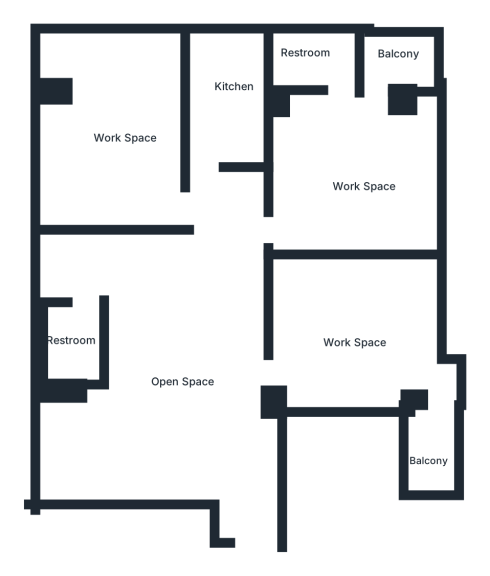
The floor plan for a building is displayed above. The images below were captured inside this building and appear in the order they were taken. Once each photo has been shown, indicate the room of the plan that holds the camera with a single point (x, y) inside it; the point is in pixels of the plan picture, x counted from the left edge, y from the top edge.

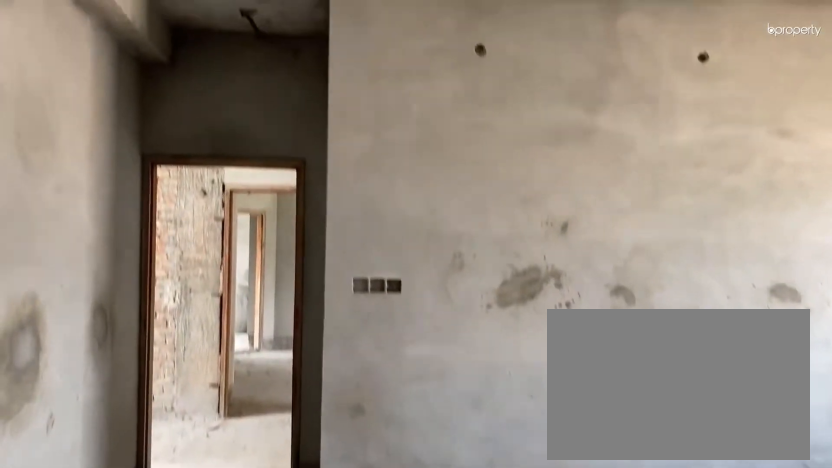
(210, 361)
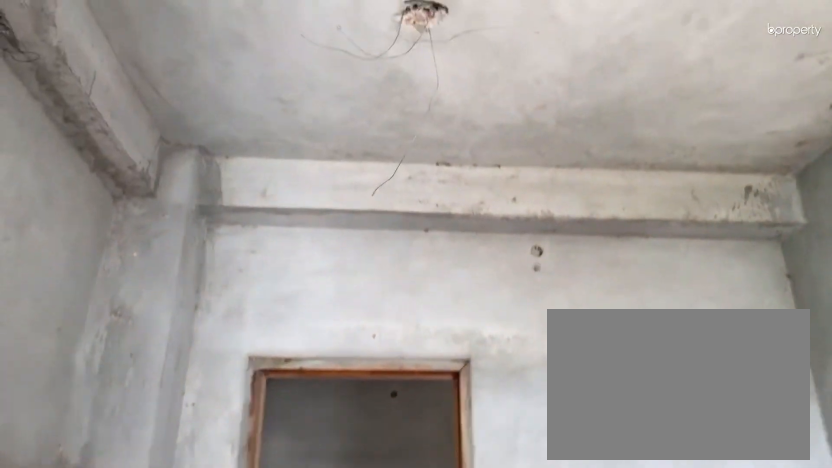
(363, 358)
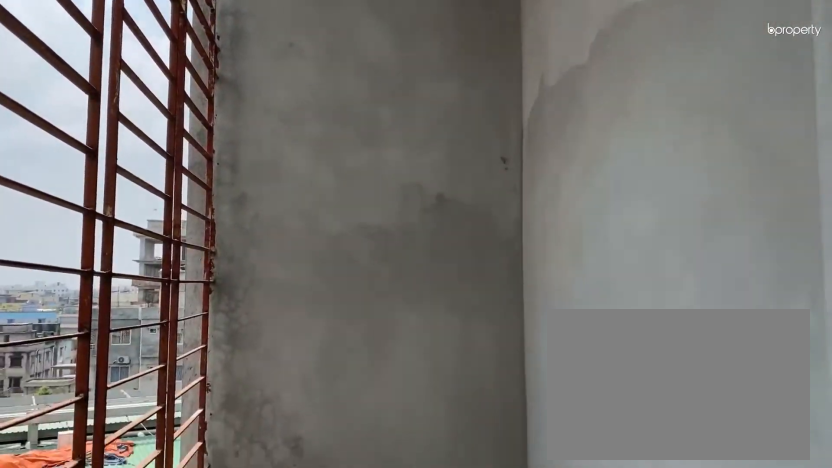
(434, 447)
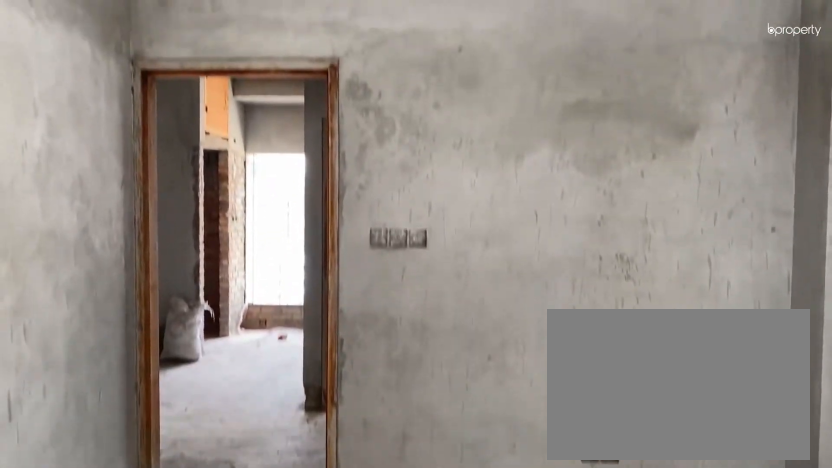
(356, 129)
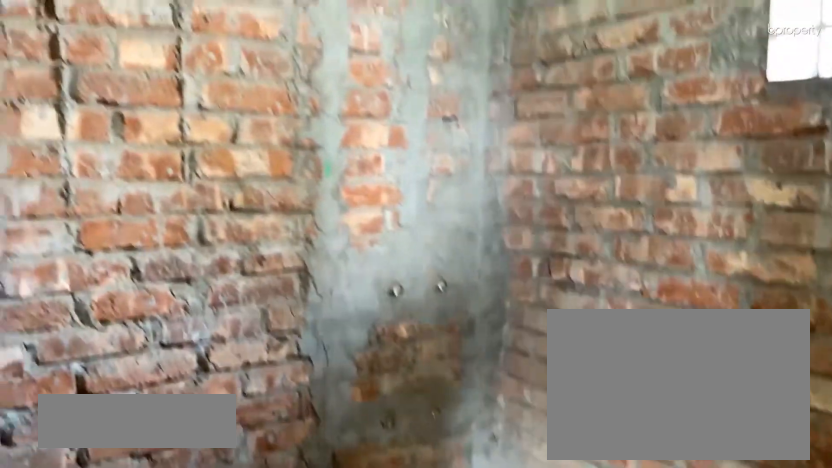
(322, 58)
